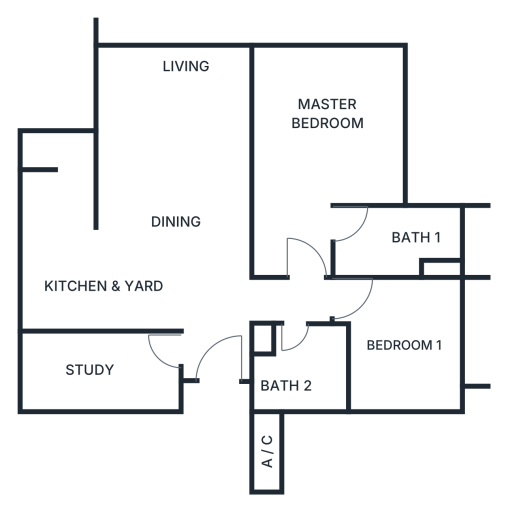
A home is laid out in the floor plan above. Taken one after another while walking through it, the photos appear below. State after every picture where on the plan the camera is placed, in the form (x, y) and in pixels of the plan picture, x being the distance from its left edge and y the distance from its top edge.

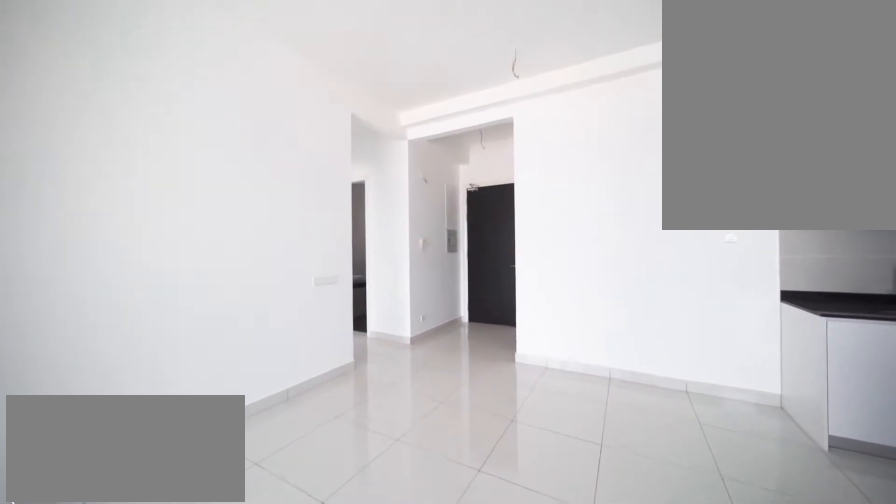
(109, 173)
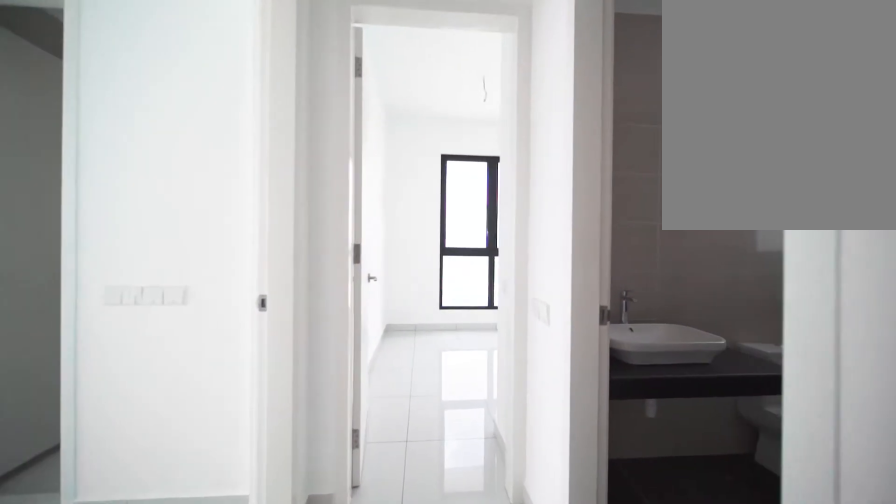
(273, 324)
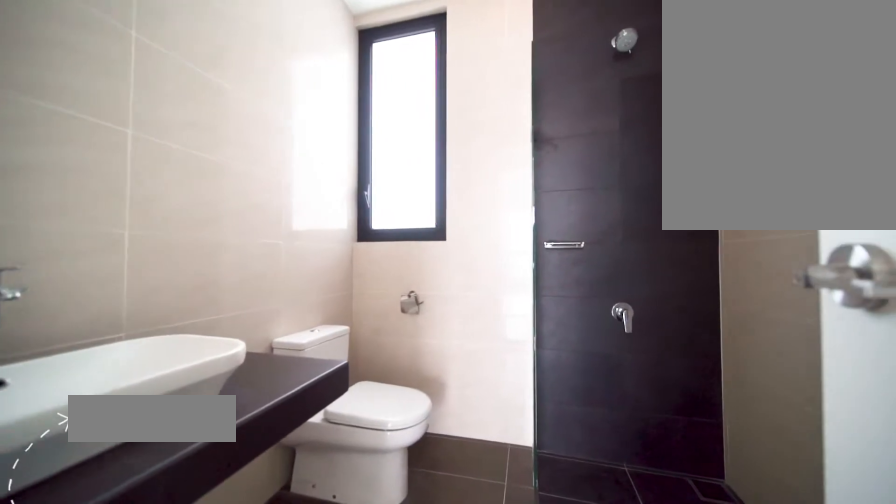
(296, 366)
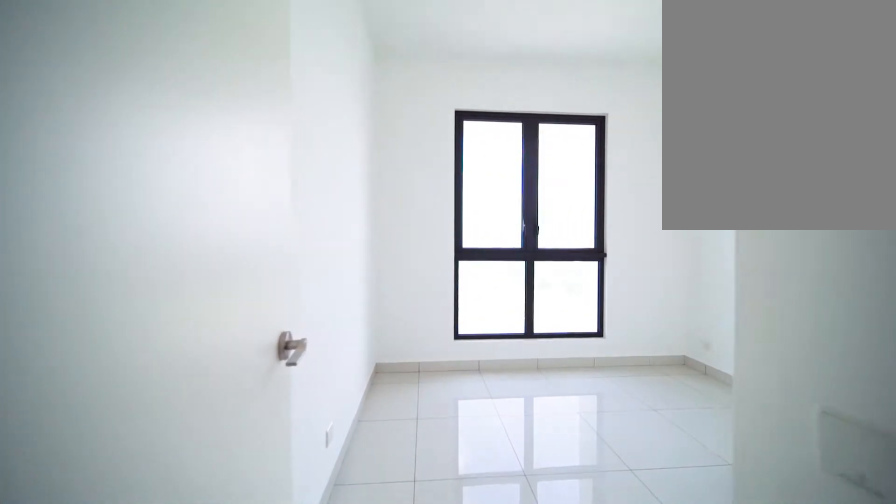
(377, 326)
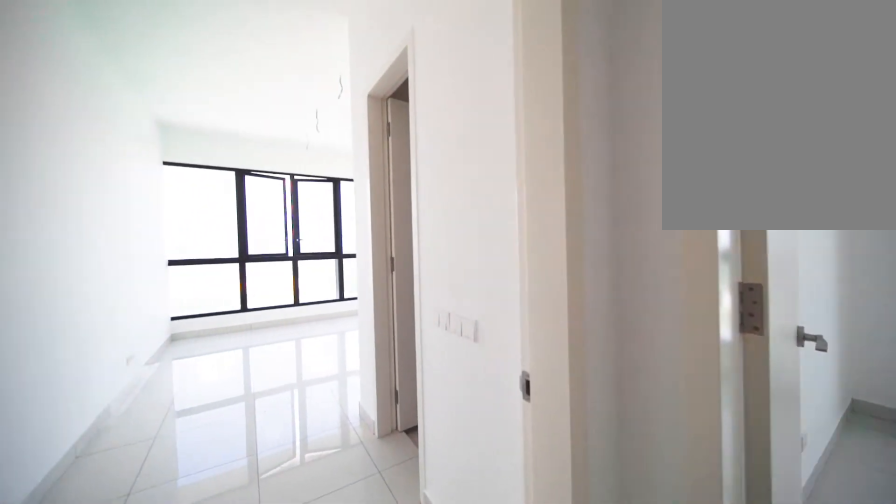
(332, 313)
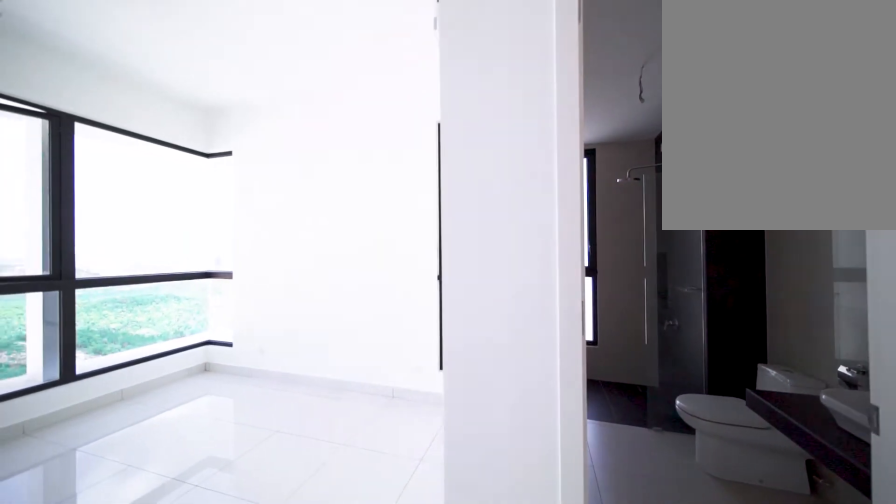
(317, 247)
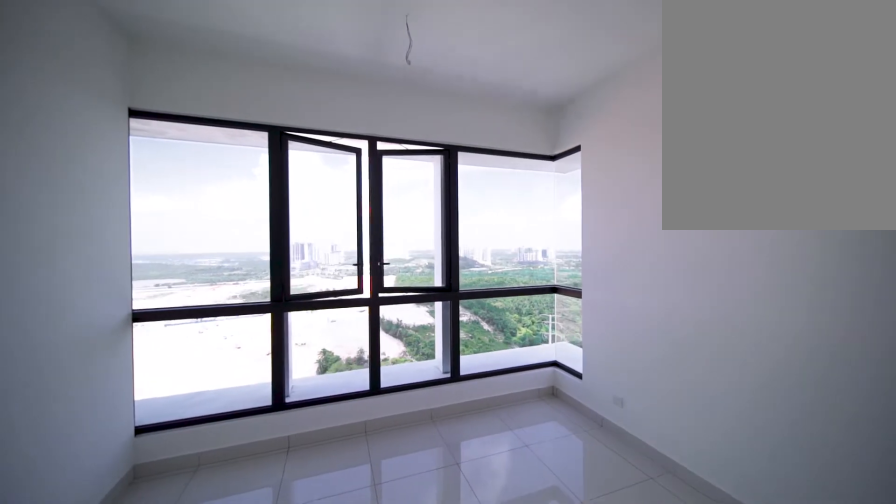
(312, 160)
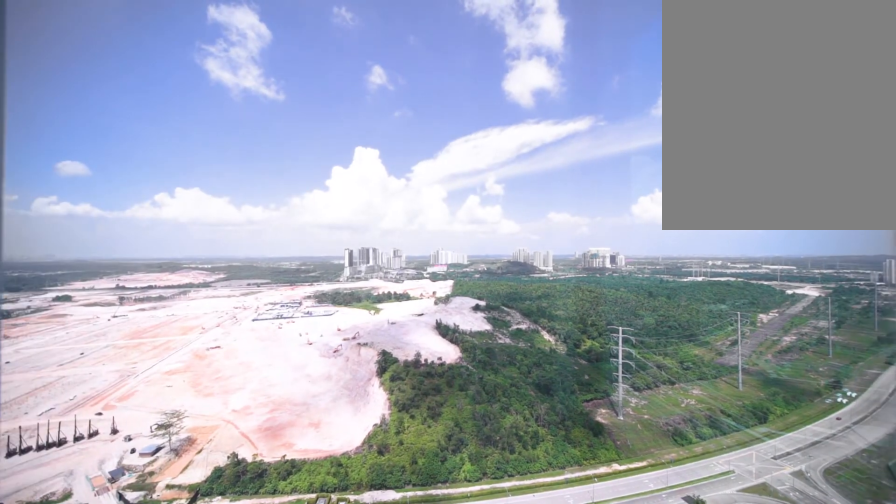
(357, 84)
